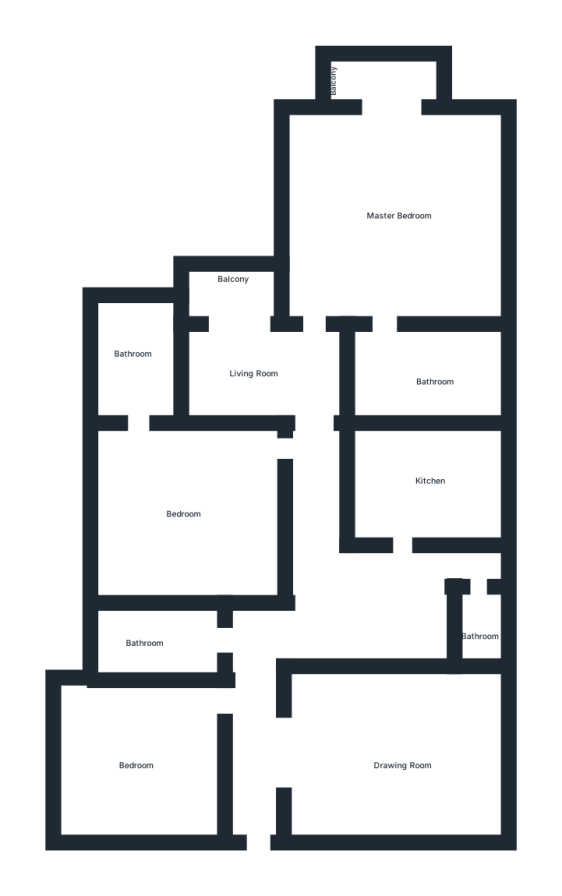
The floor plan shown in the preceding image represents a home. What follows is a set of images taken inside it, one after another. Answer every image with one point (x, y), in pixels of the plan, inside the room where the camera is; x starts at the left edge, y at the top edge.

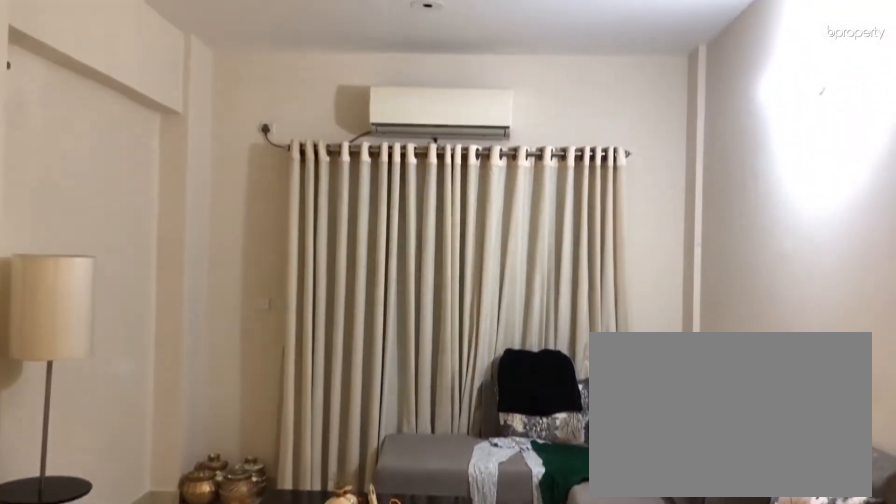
(388, 753)
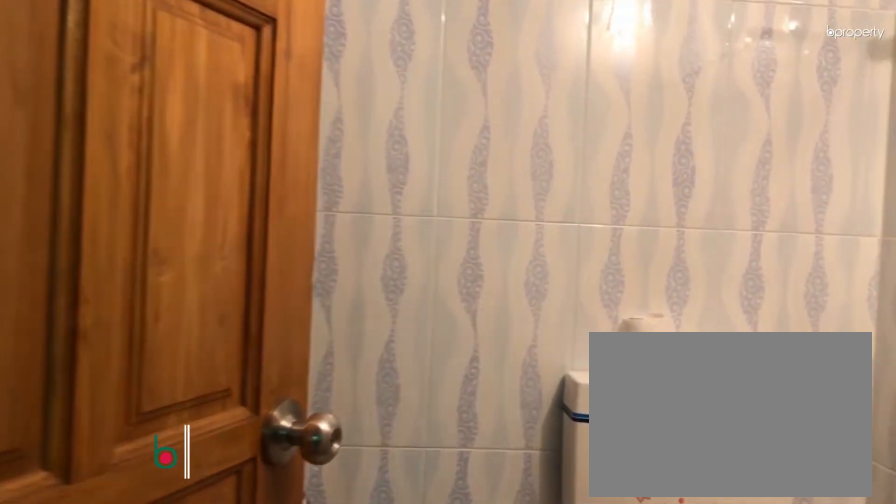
(482, 619)
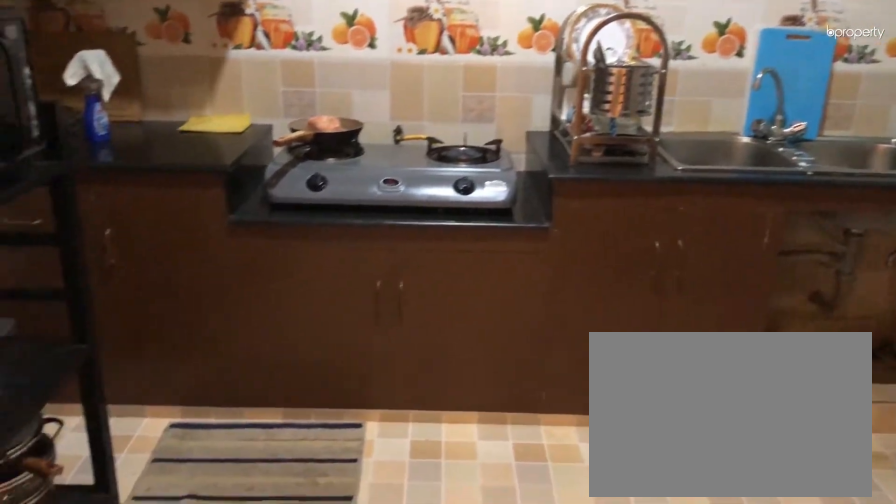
(418, 477)
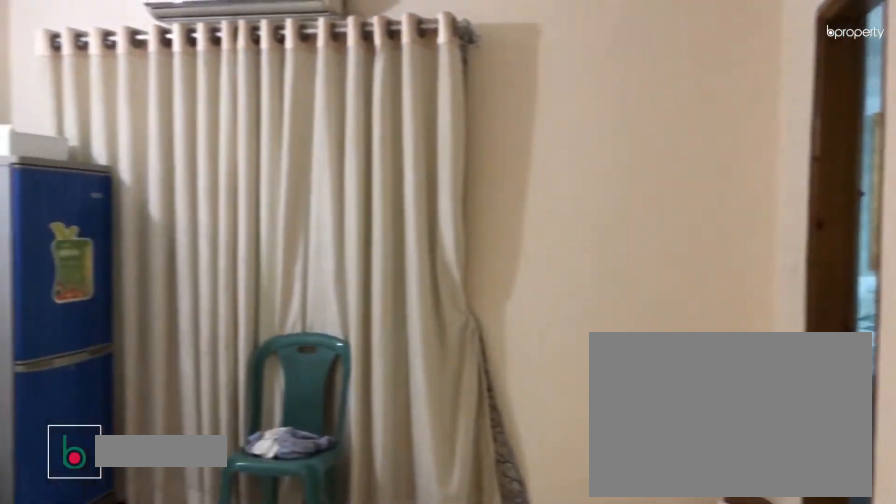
(165, 503)
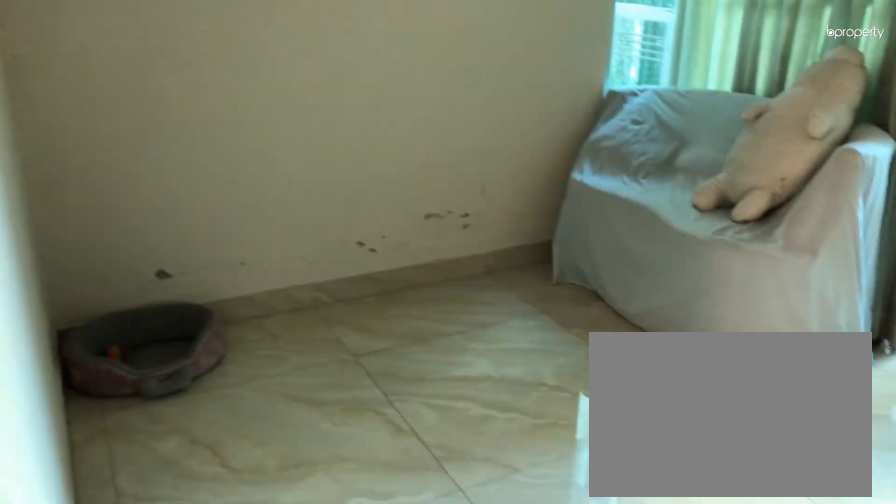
(242, 364)
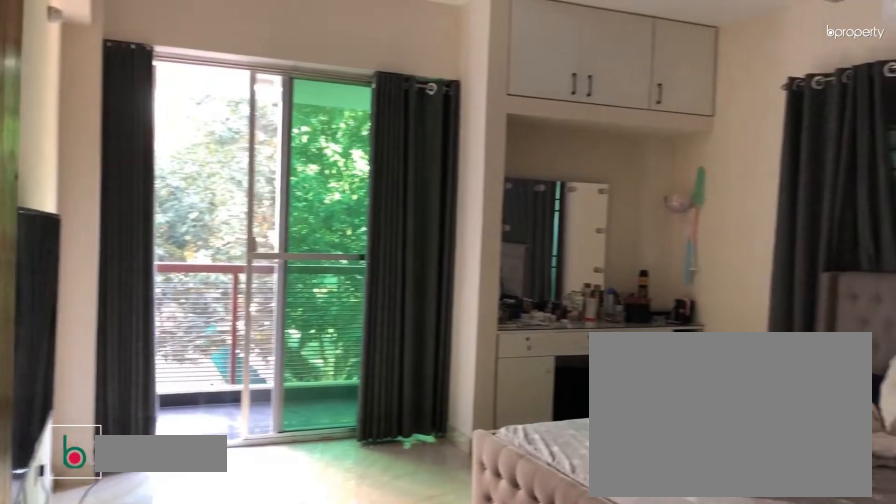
(396, 212)
